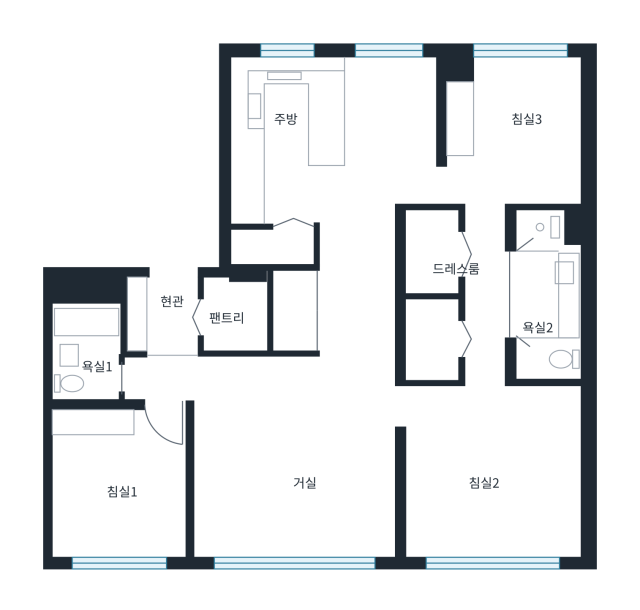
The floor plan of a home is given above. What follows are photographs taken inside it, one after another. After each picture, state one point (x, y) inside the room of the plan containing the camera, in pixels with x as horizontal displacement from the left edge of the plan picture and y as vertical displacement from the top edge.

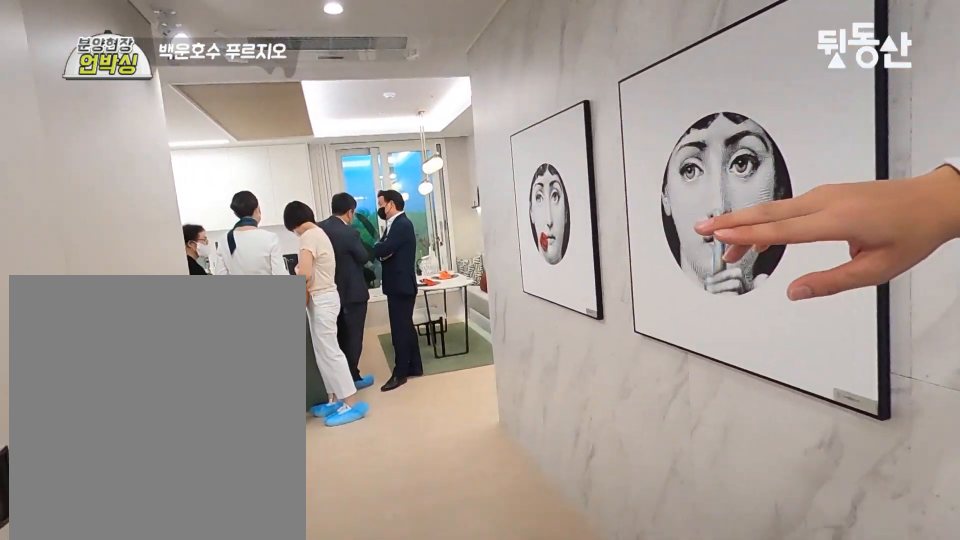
(357, 322)
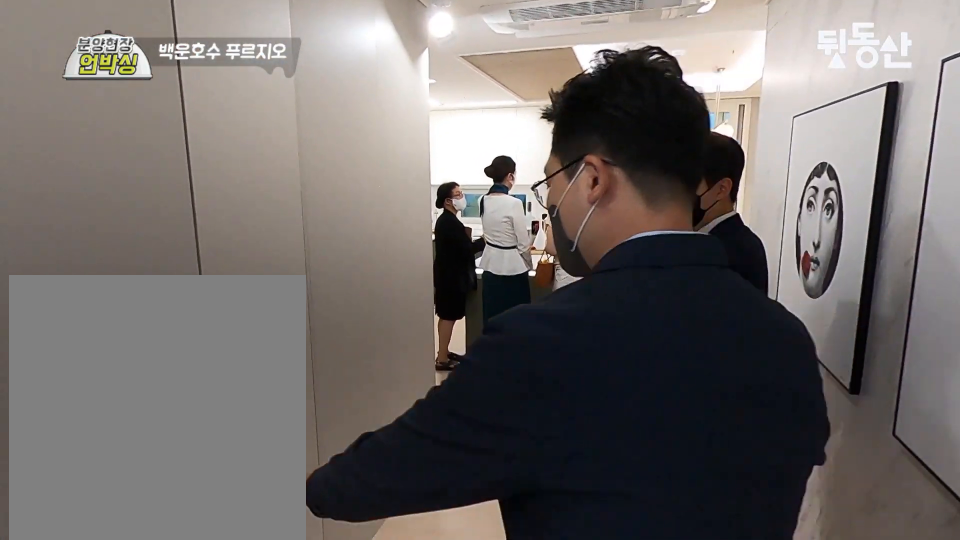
(358, 324)
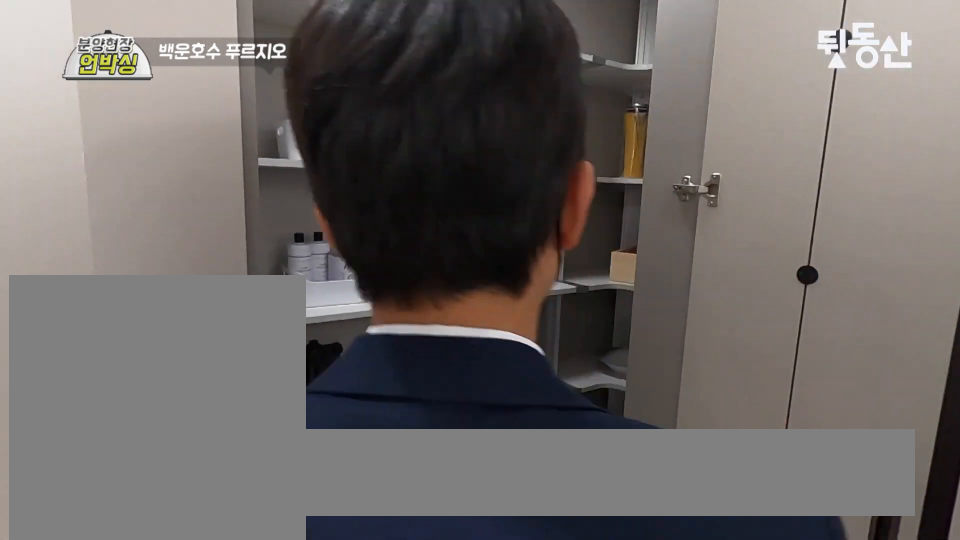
(295, 232)
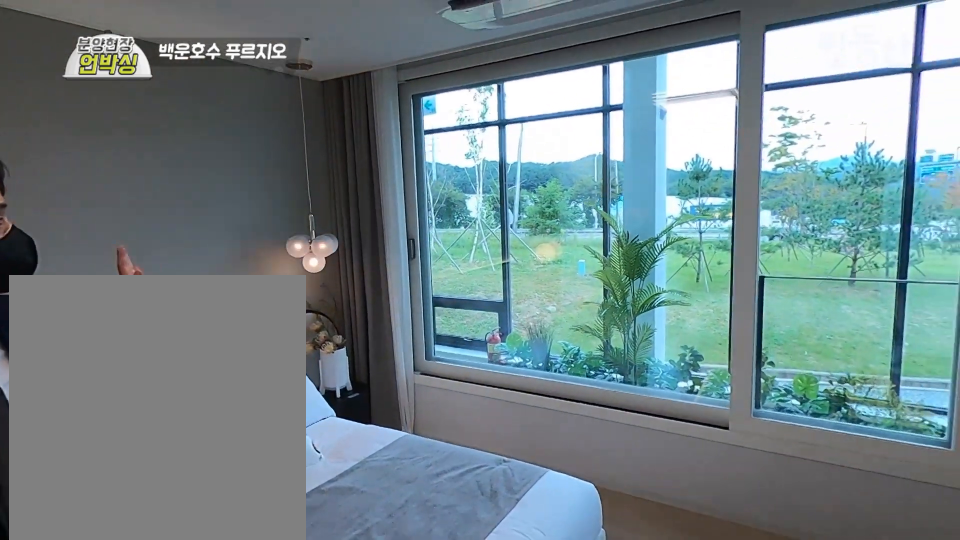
(491, 496)
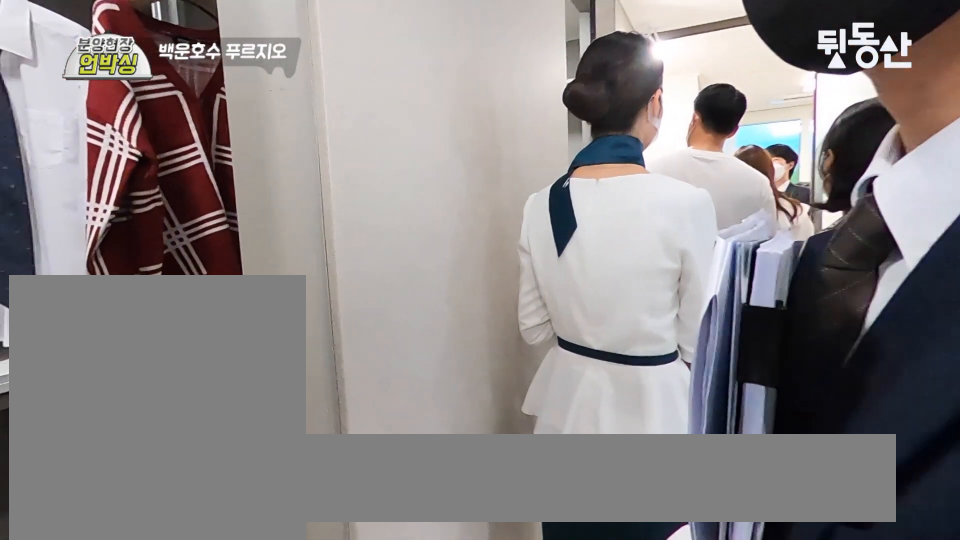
(479, 308)
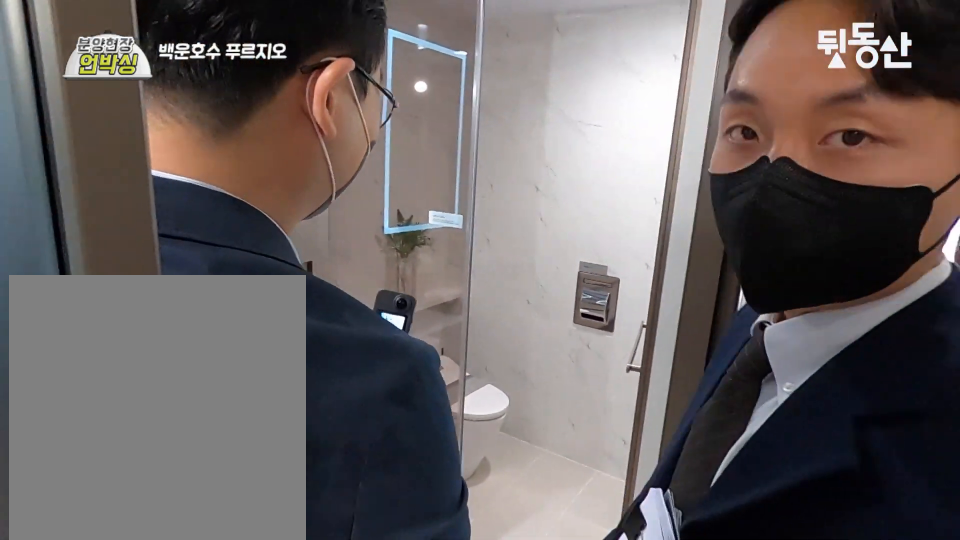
(480, 307)
